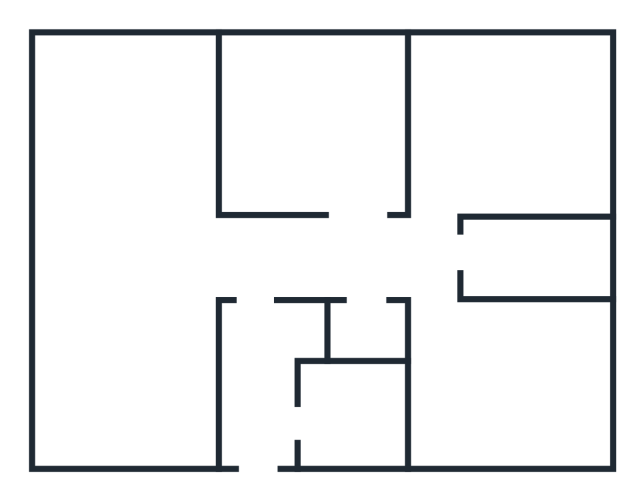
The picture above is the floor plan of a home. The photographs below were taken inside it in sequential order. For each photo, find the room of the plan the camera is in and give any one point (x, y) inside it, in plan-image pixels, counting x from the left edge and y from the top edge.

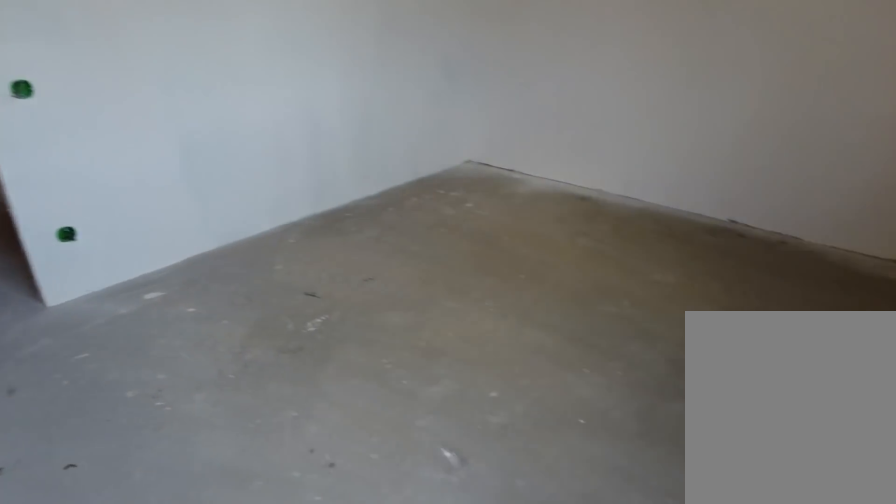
(466, 404)
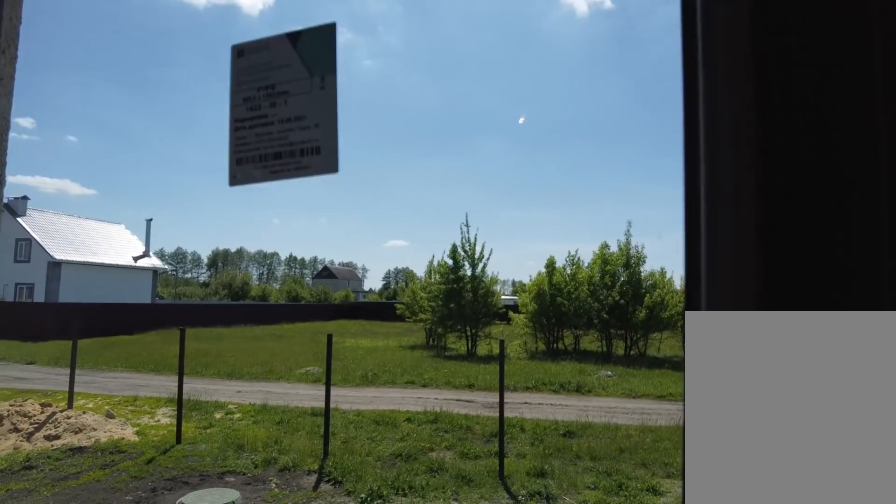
(466, 404)
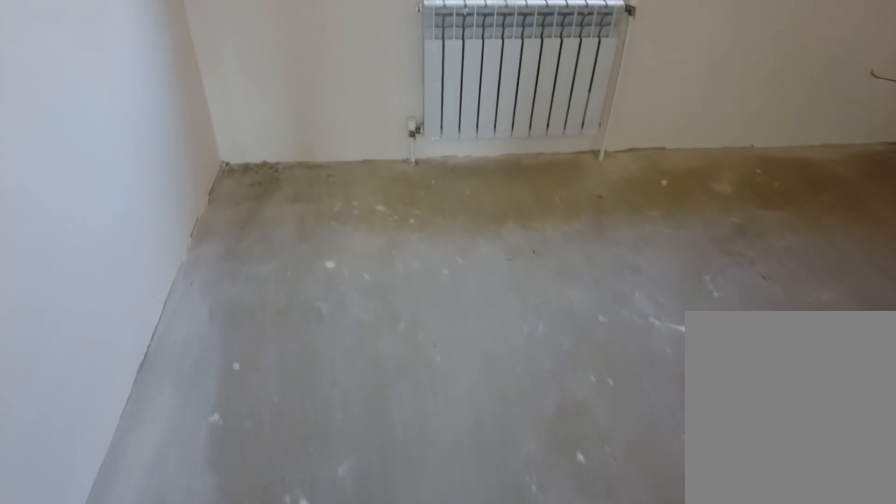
(449, 177)
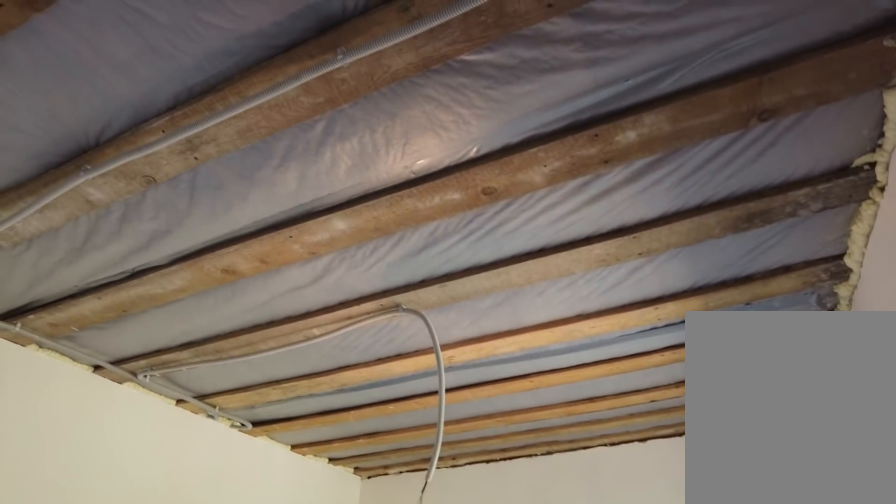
(449, 177)
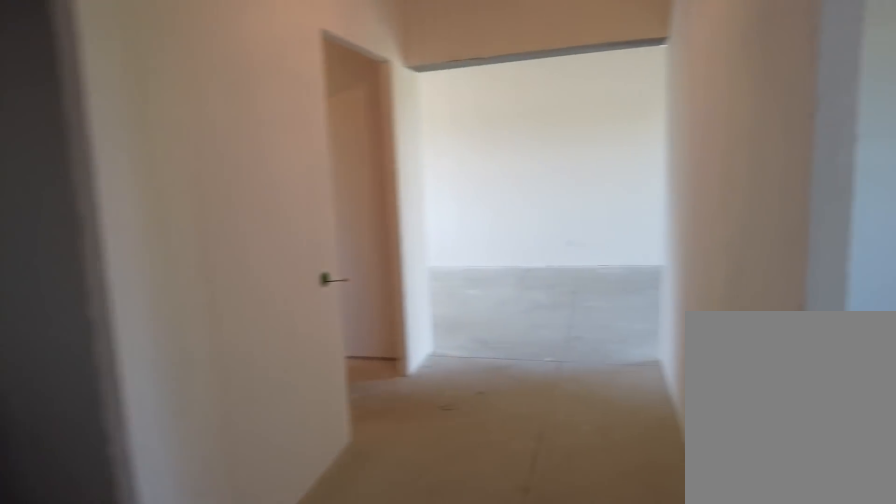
(425, 255)
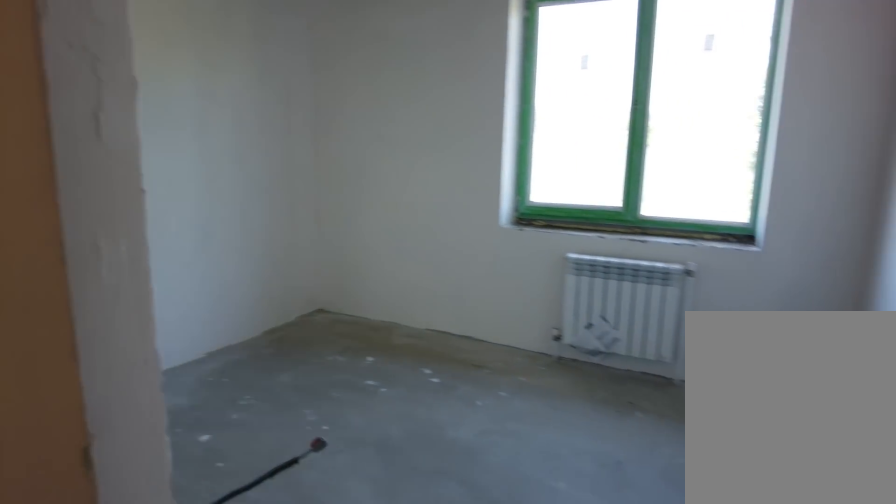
(364, 270)
